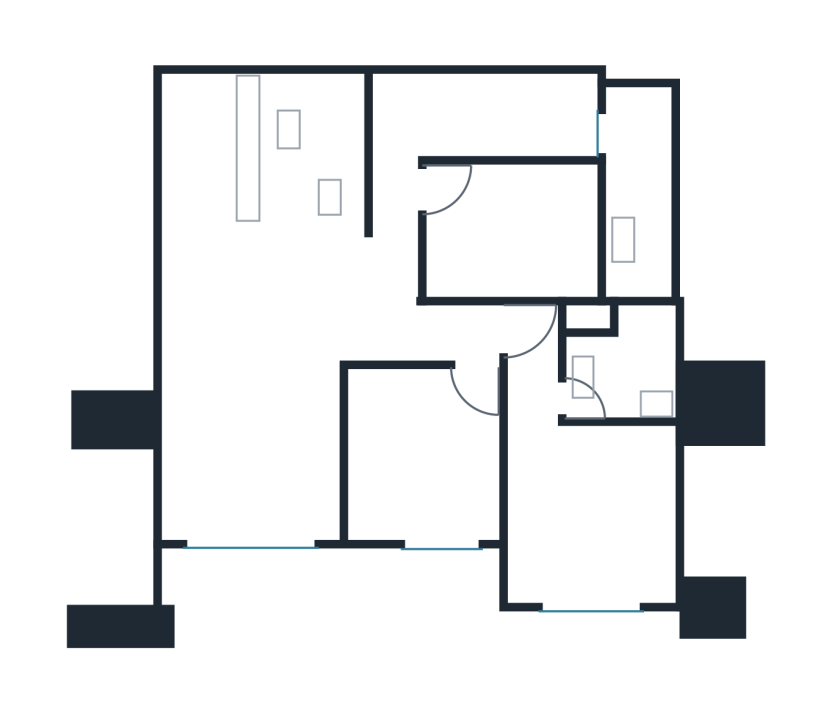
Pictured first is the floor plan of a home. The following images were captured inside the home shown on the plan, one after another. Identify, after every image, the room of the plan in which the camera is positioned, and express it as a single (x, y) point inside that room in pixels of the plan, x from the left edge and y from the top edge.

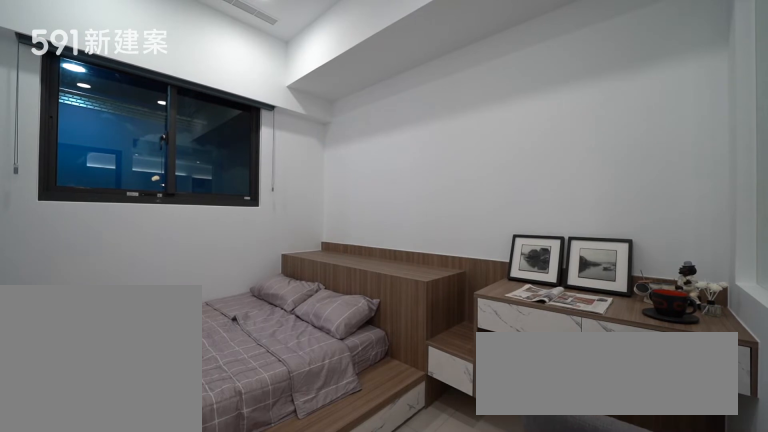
(520, 231)
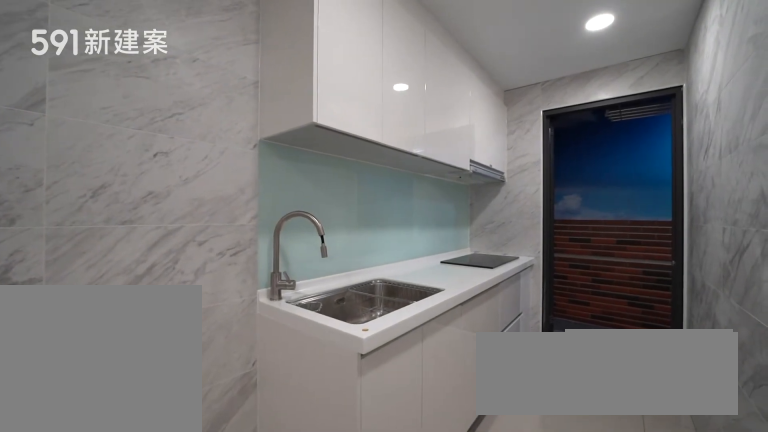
(492, 113)
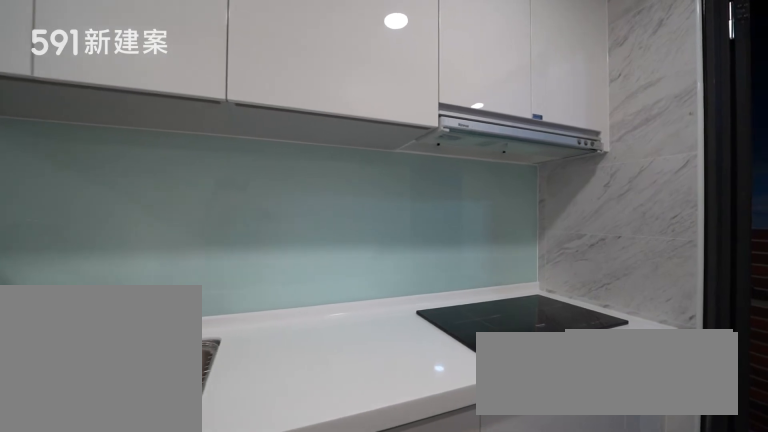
(492, 113)
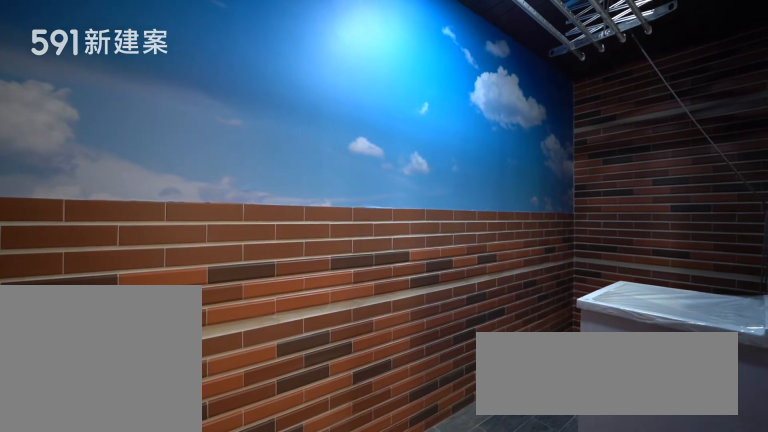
(639, 194)
